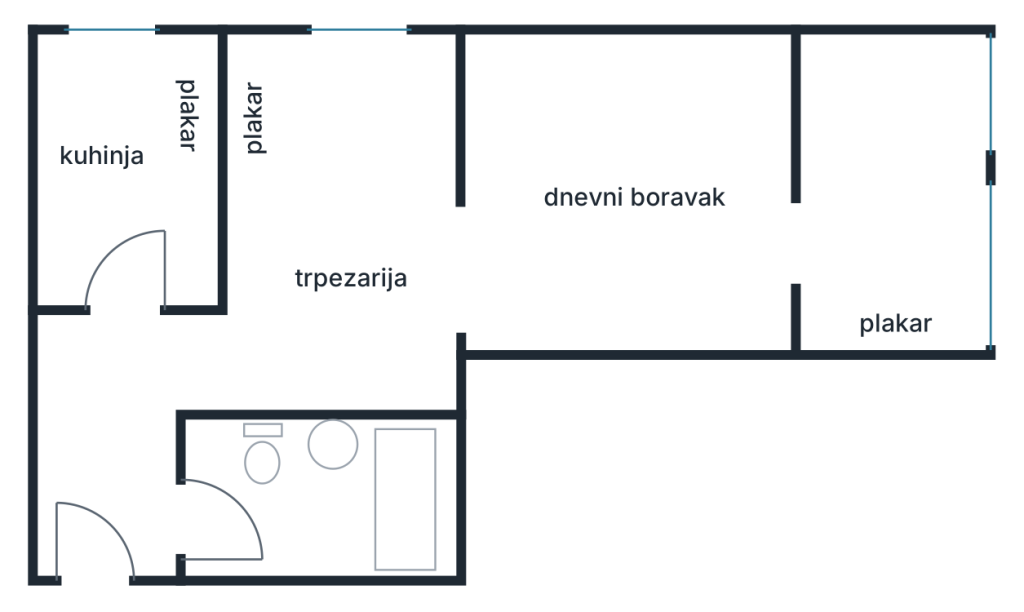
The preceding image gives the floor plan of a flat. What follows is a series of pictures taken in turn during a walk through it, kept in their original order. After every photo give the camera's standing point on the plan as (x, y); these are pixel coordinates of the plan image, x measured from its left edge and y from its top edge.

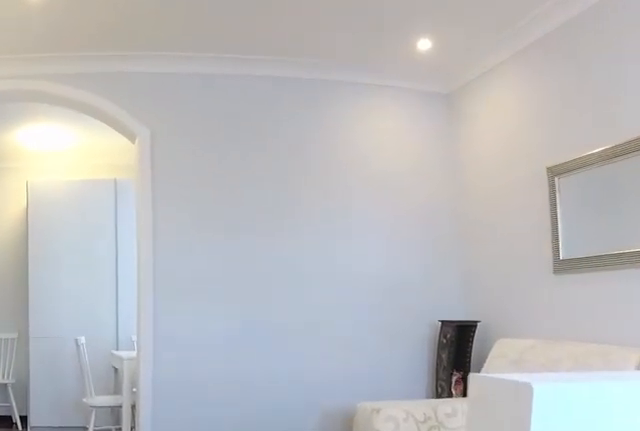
(870, 233)
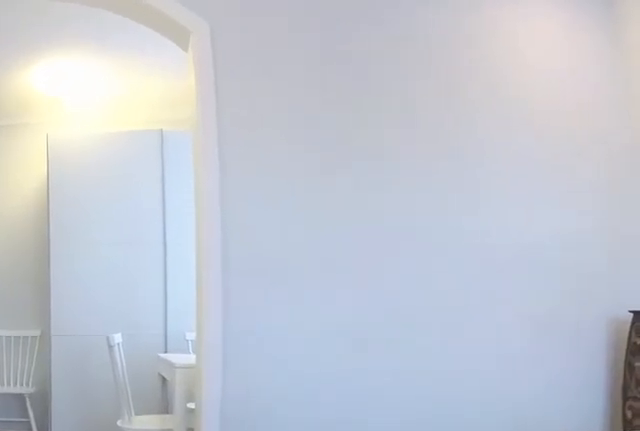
(717, 247)
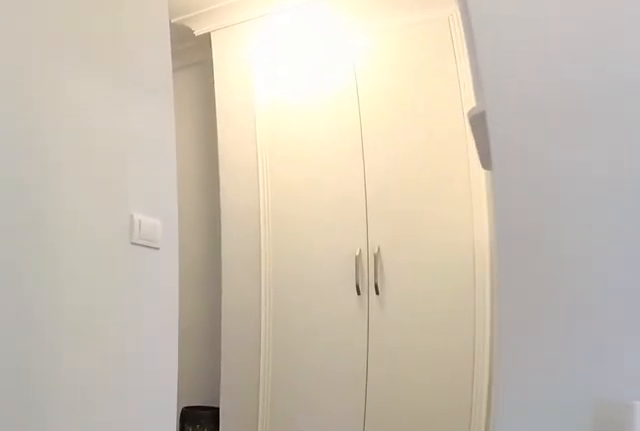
(331, 323)
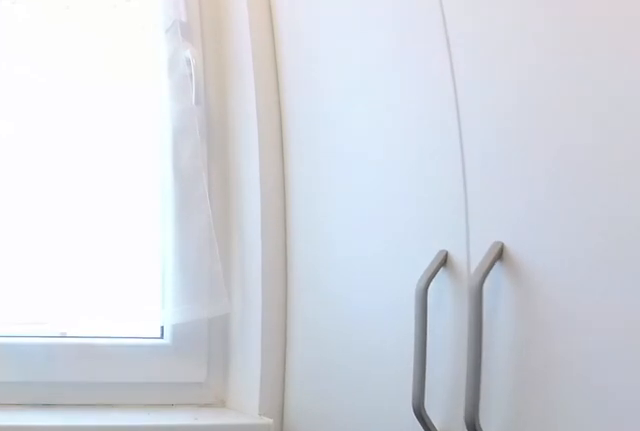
(128, 156)
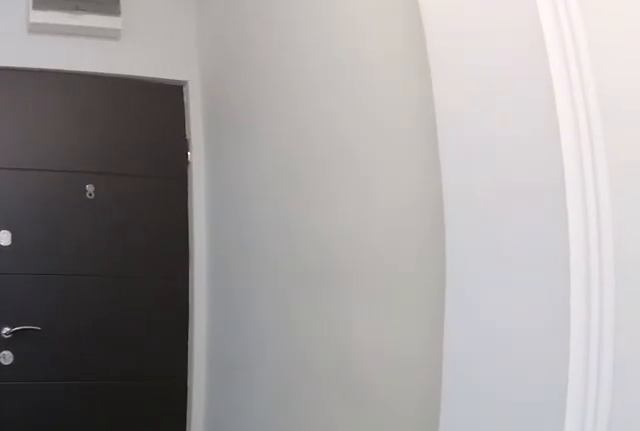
(127, 380)
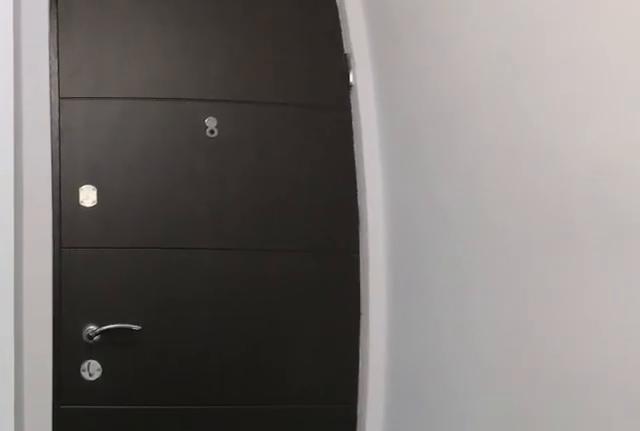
(125, 480)
